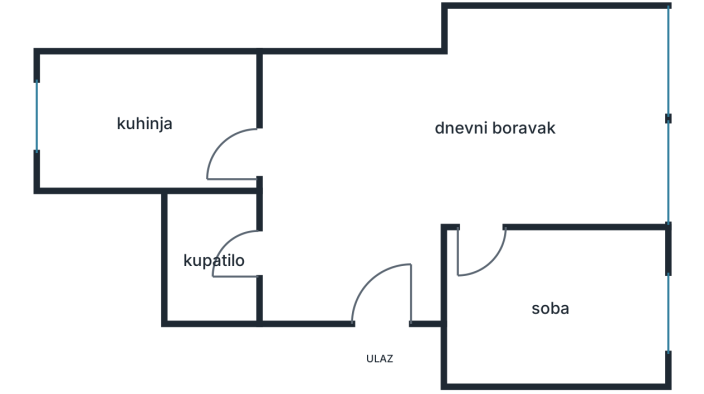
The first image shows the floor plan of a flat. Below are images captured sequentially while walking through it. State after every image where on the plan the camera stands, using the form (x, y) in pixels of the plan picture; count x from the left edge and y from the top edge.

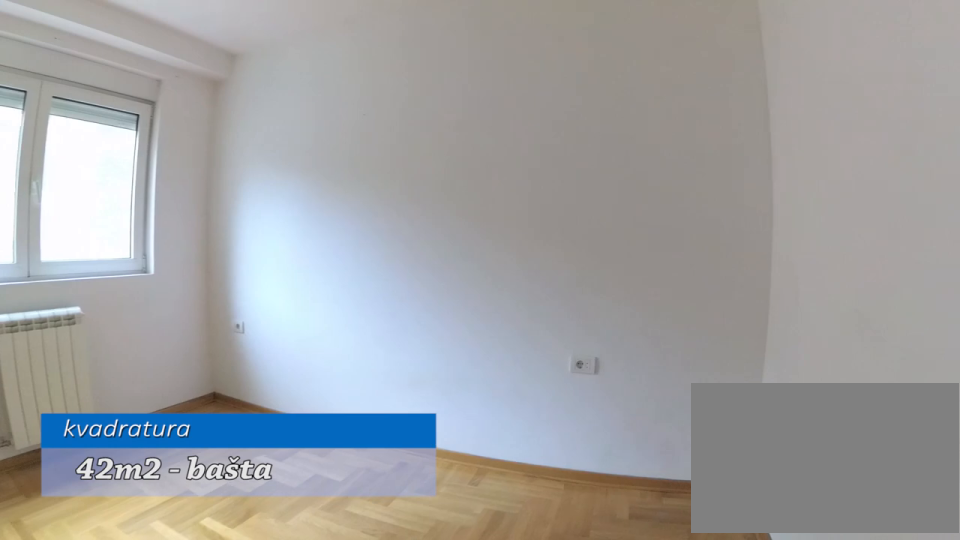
(489, 236)
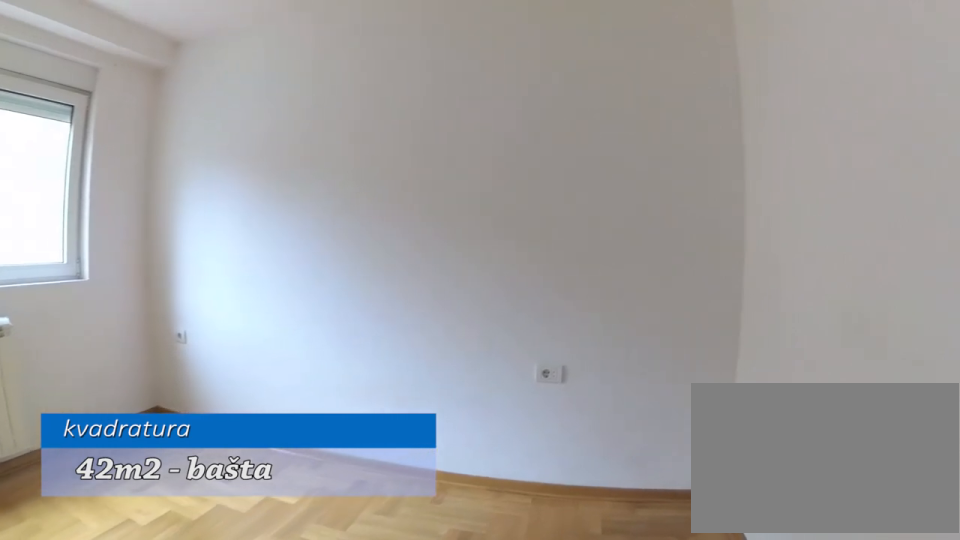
(489, 241)
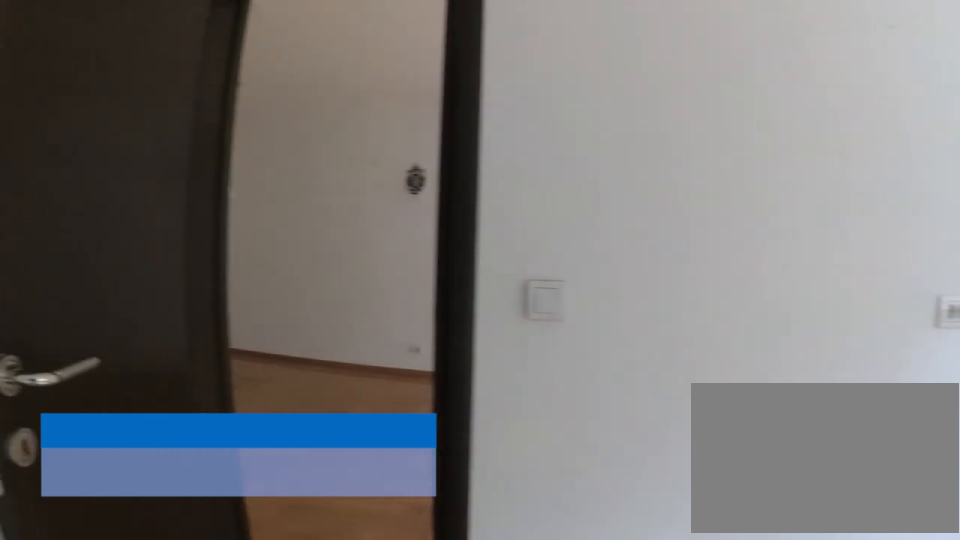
(483, 301)
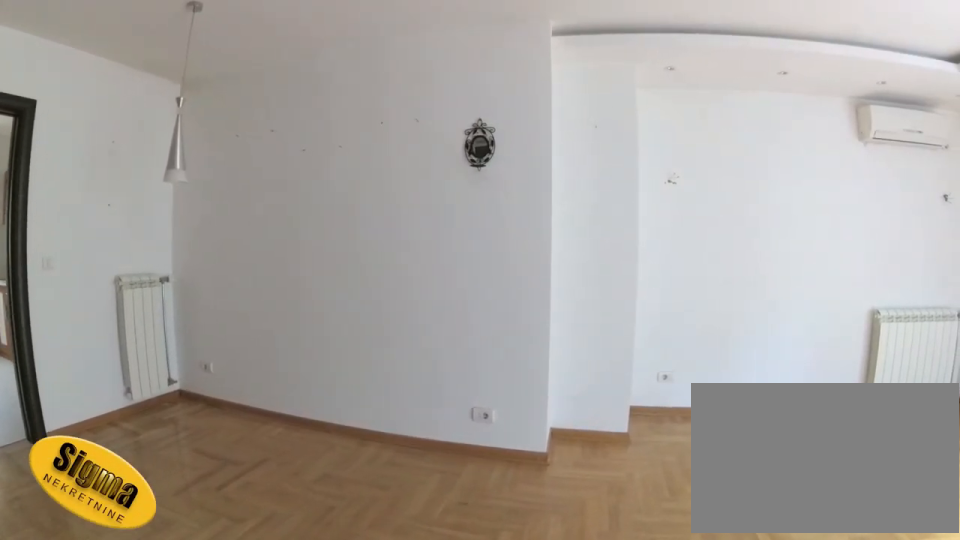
(486, 221)
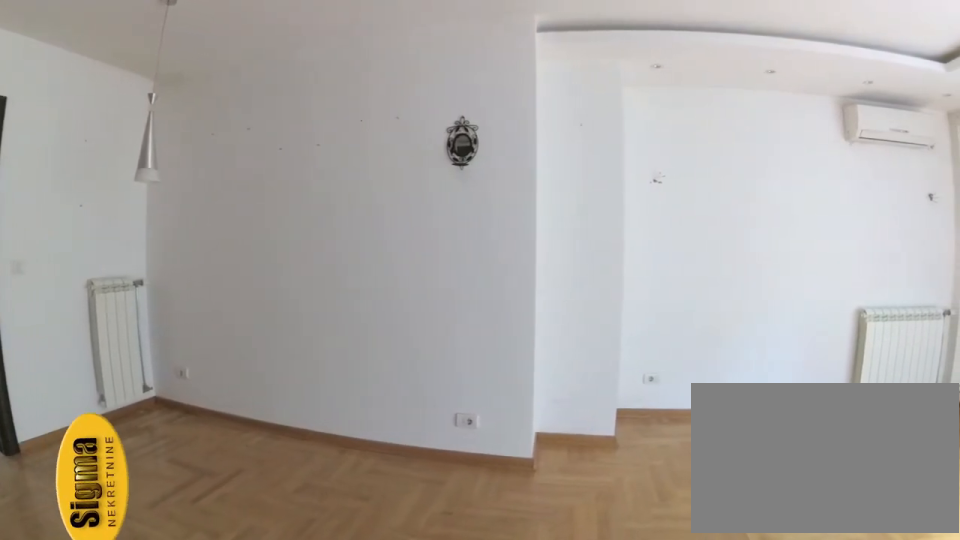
(486, 218)
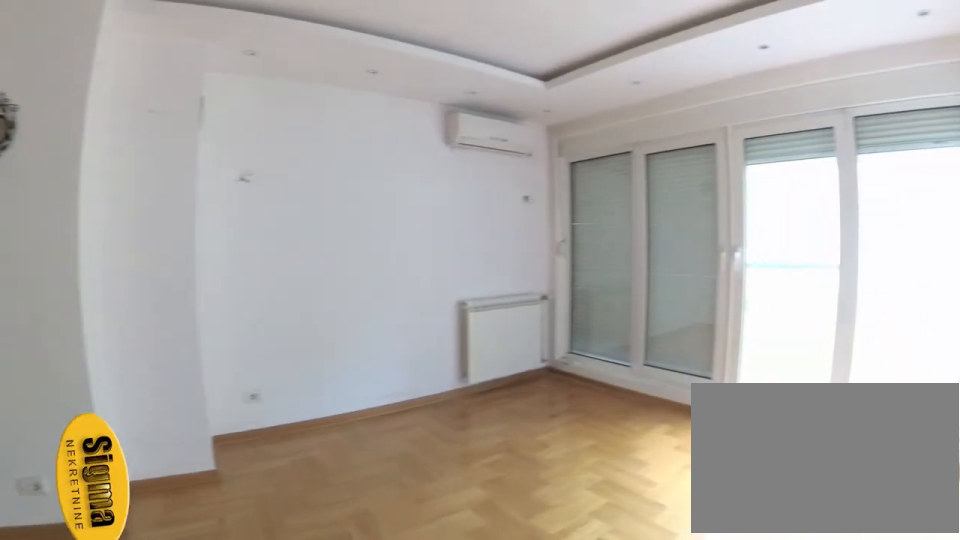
(481, 208)
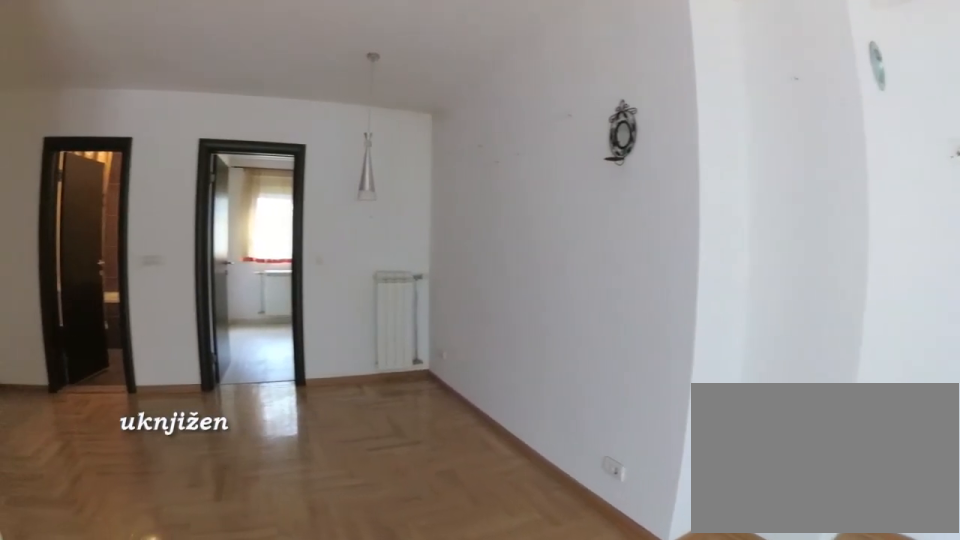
(564, 199)
